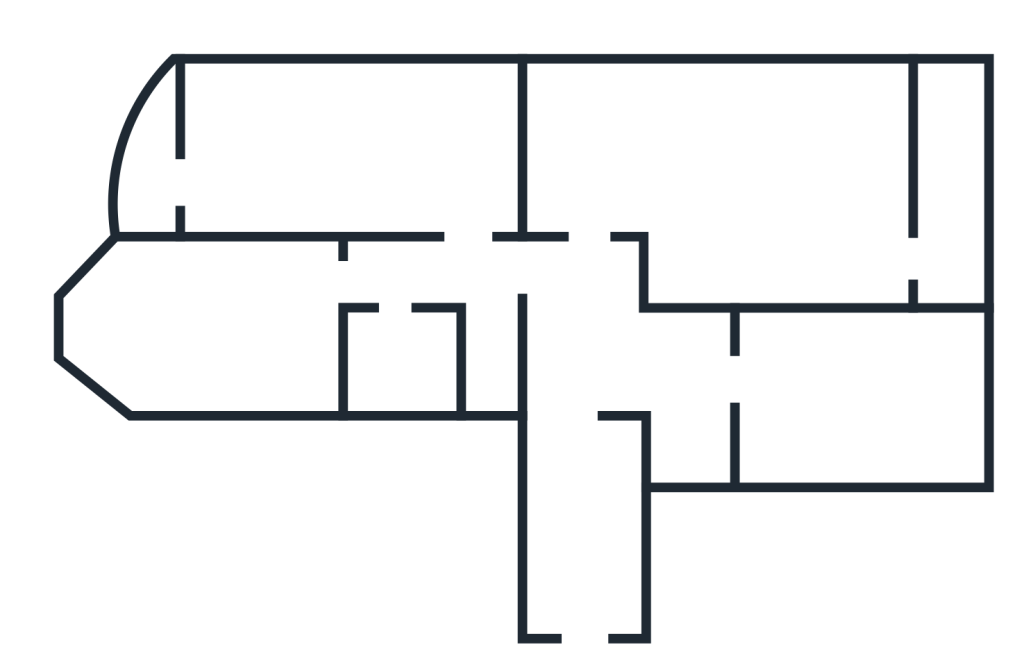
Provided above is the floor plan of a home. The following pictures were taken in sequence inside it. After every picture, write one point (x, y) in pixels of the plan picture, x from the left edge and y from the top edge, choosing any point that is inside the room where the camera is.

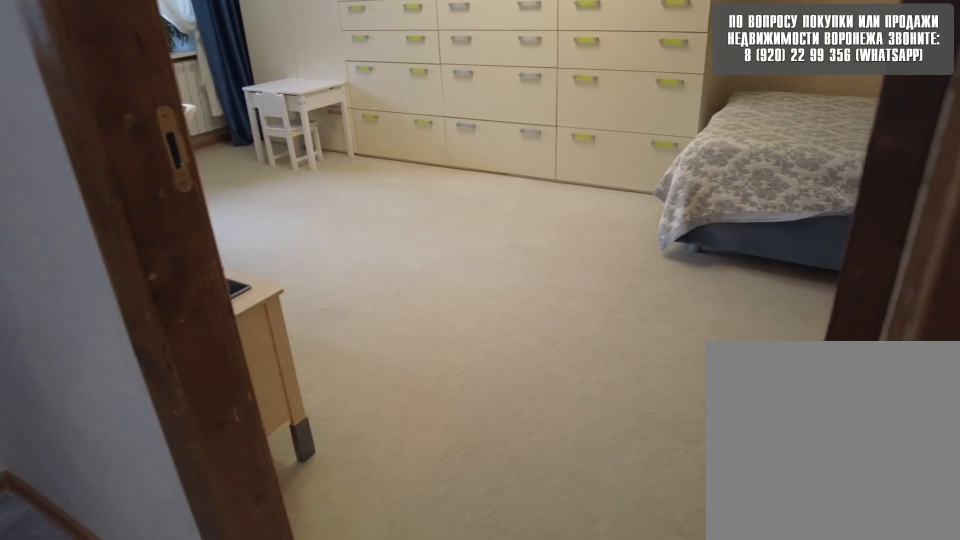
(465, 270)
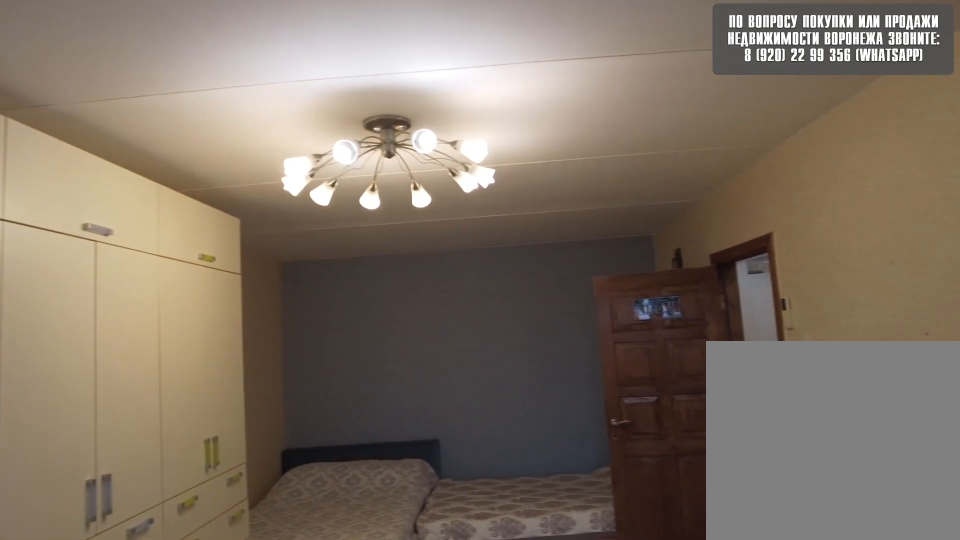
(421, 162)
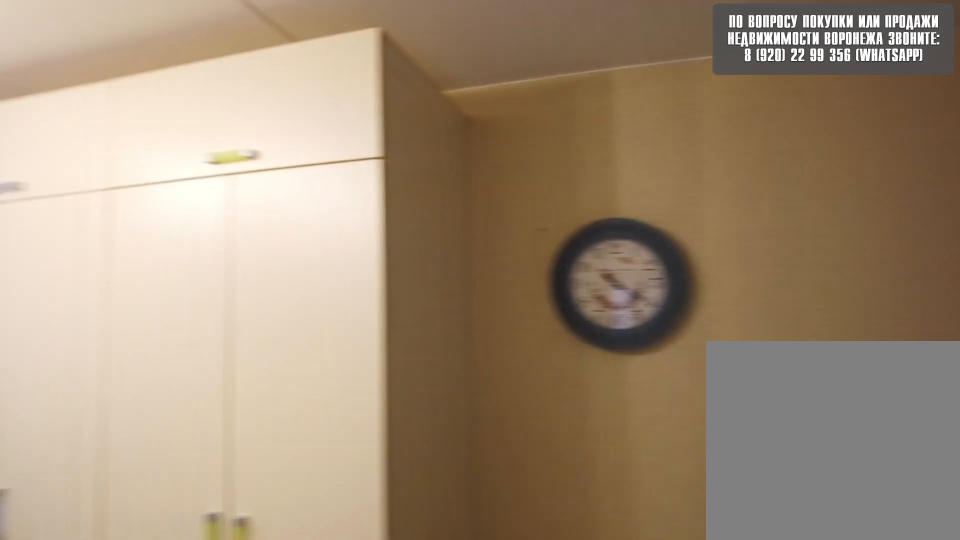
(421, 162)
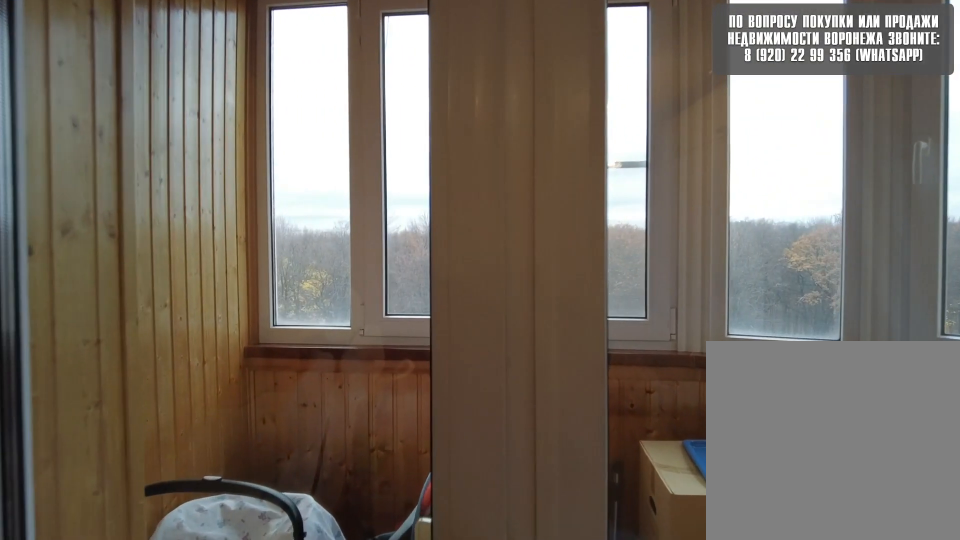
(249, 166)
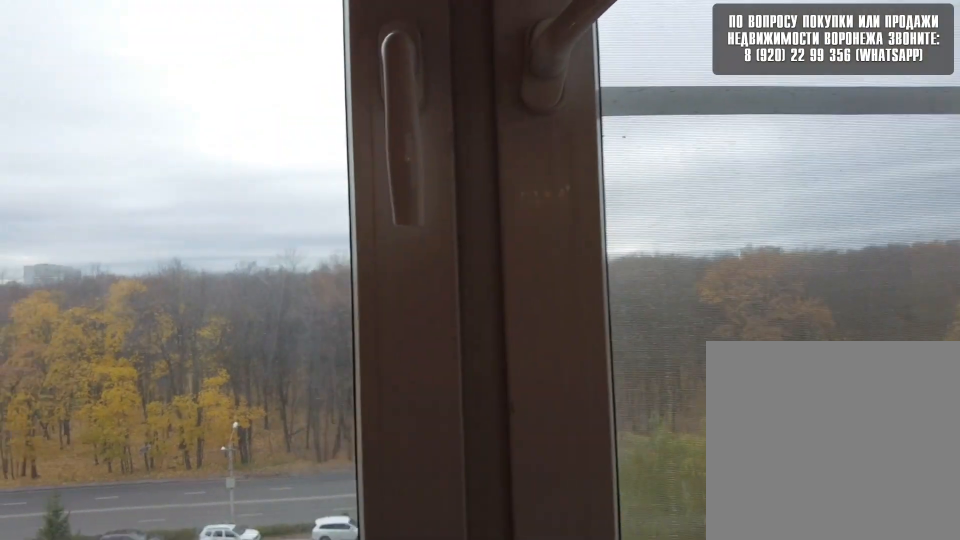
(159, 170)
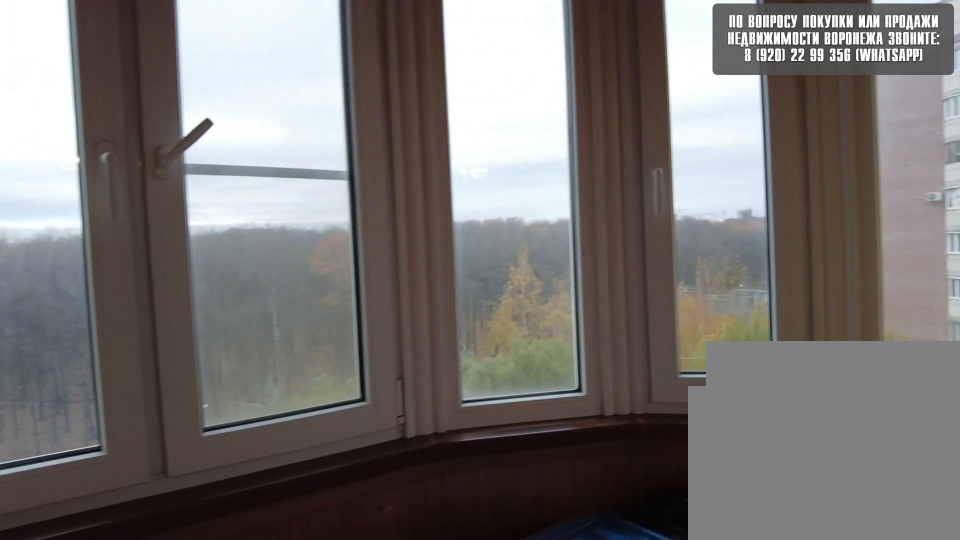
(159, 170)
